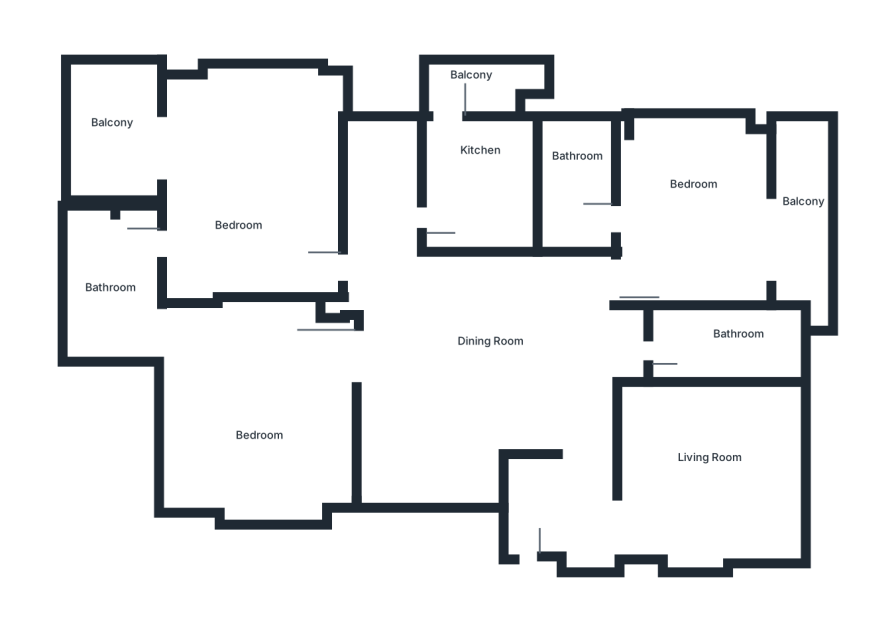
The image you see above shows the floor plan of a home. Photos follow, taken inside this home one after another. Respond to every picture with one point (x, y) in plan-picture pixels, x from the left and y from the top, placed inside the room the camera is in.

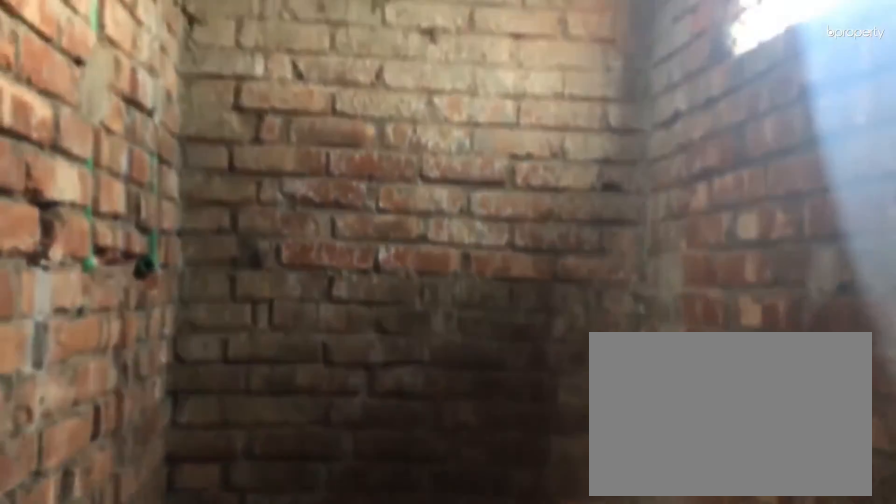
(103, 280)
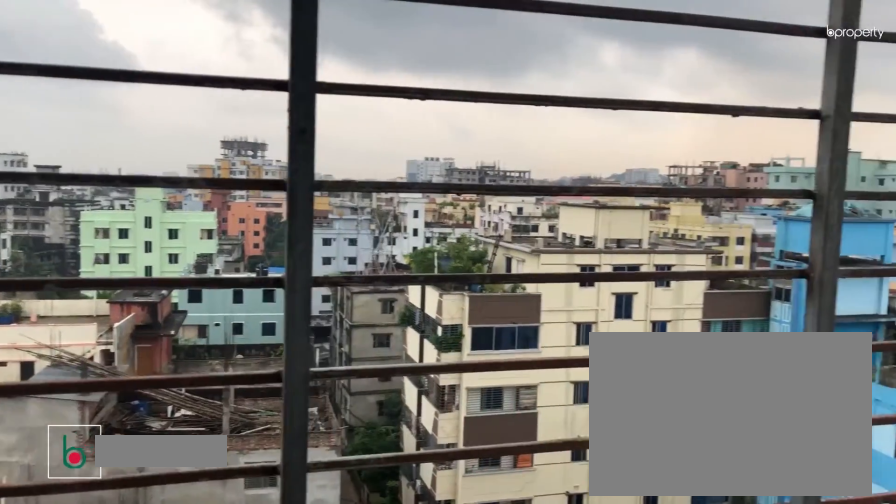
(111, 136)
